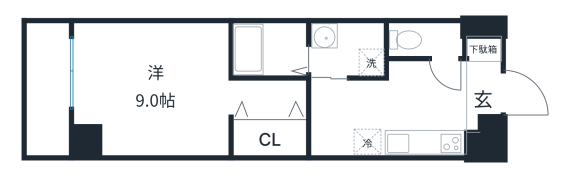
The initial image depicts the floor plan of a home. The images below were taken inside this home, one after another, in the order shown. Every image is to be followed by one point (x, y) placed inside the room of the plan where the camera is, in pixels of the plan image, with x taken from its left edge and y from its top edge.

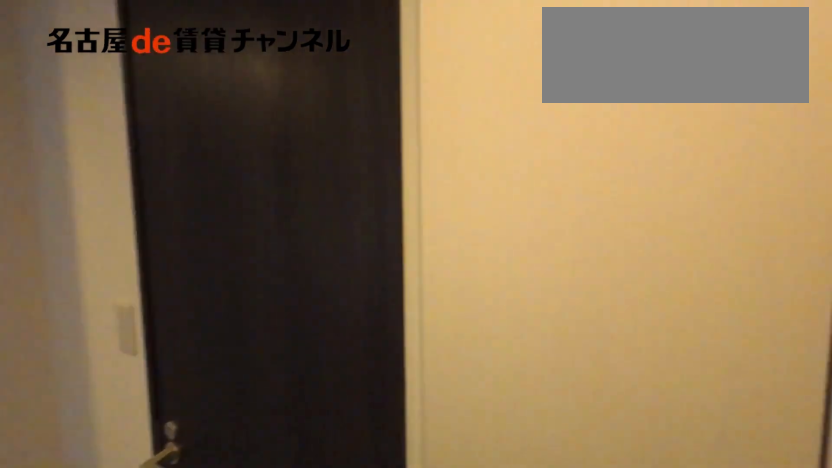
(483, 85)
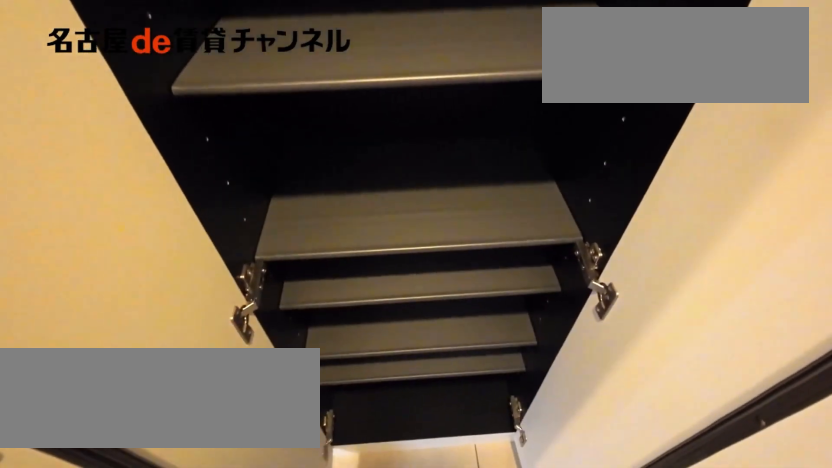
(483, 85)
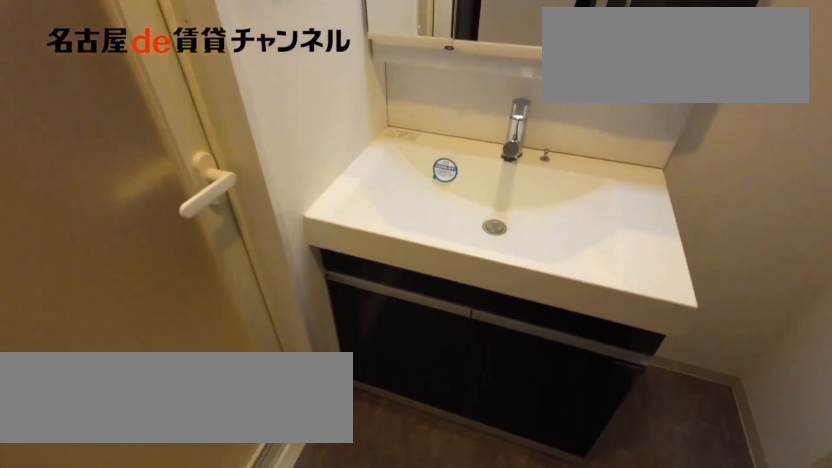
(349, 49)
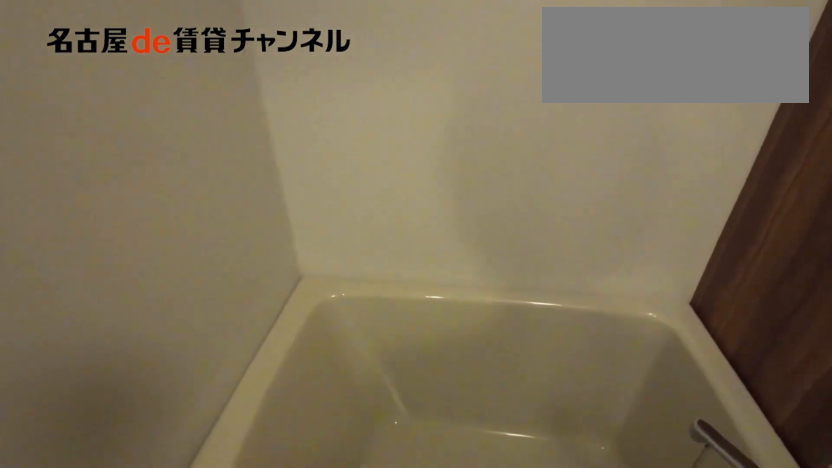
(269, 49)
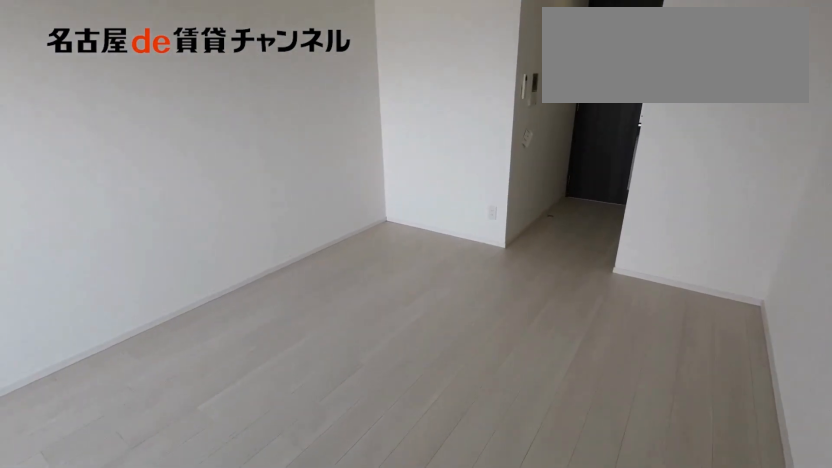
(149, 89)
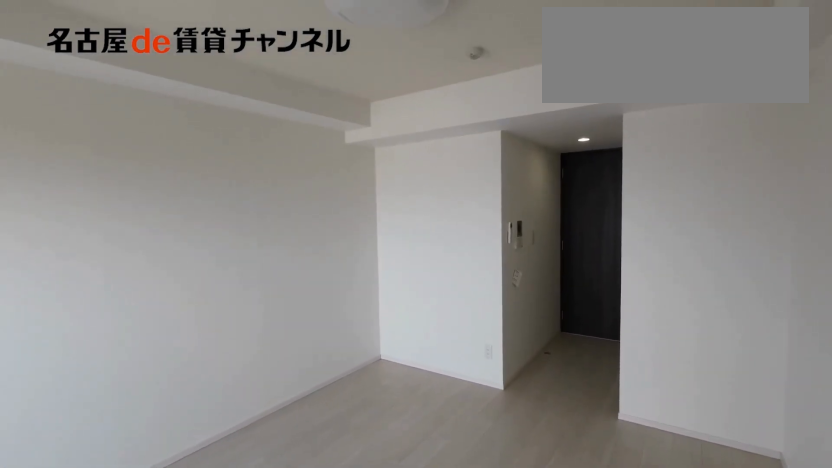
(149, 89)
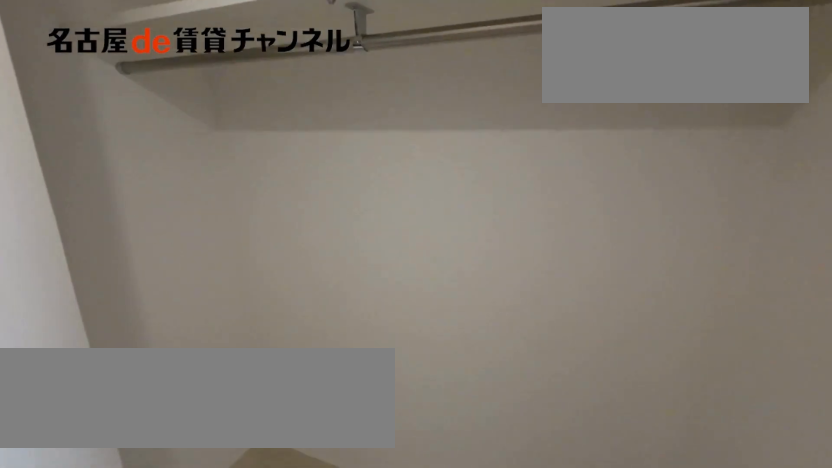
(270, 137)
